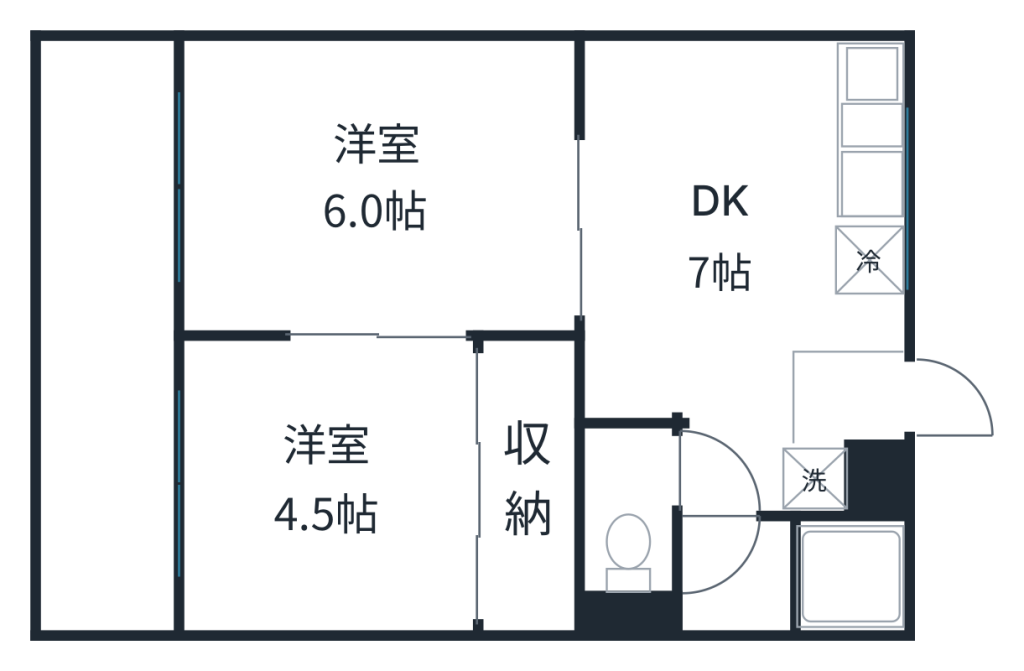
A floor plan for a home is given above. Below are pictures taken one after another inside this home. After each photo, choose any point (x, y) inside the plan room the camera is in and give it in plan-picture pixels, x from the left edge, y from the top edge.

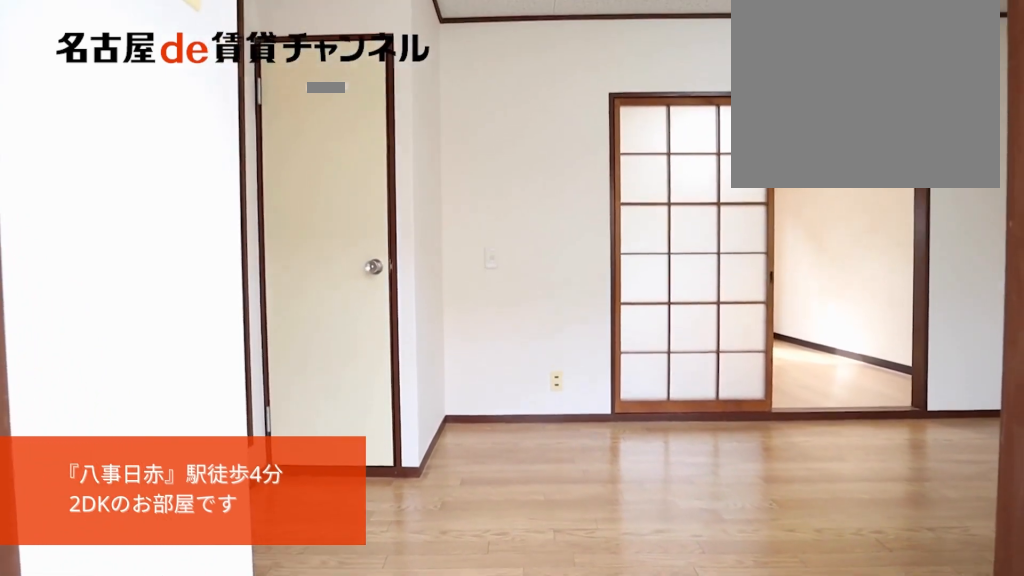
(852, 403)
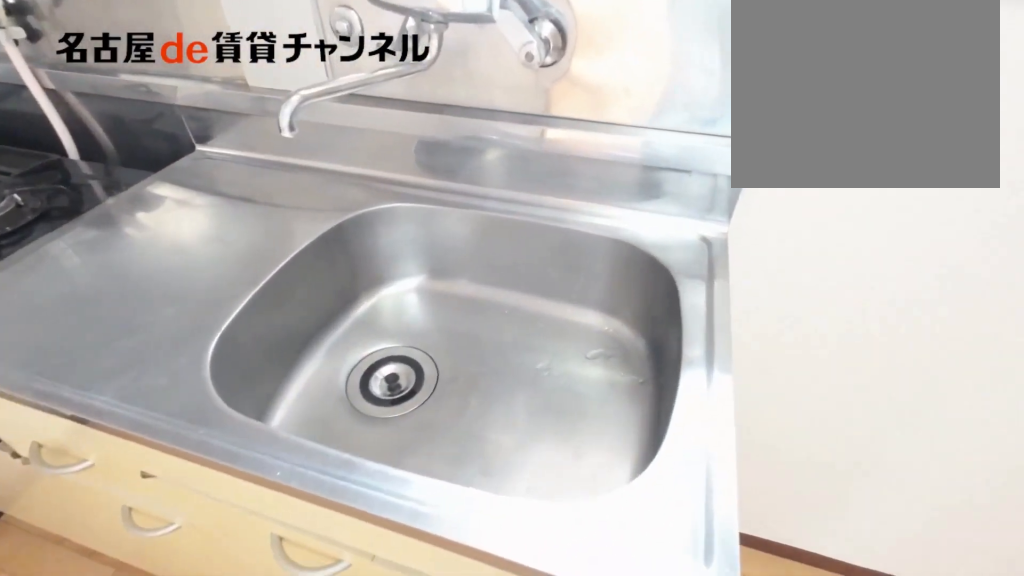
(867, 172)
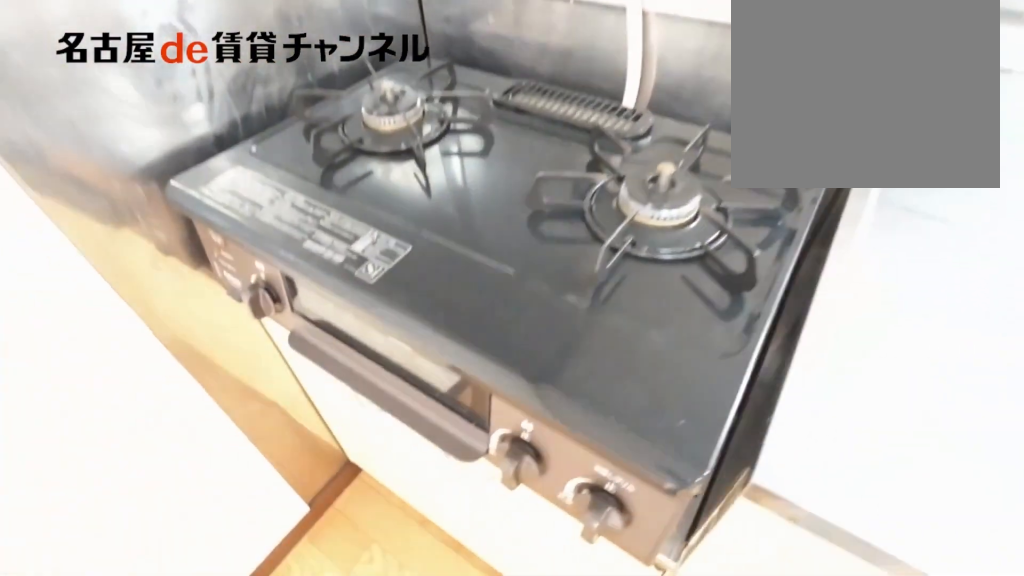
(867, 172)
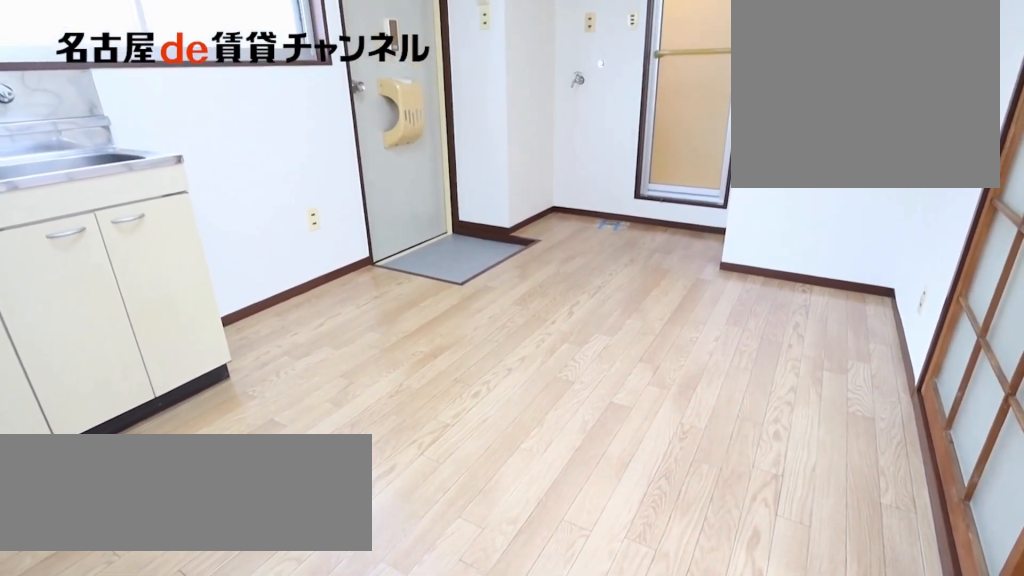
(758, 268)
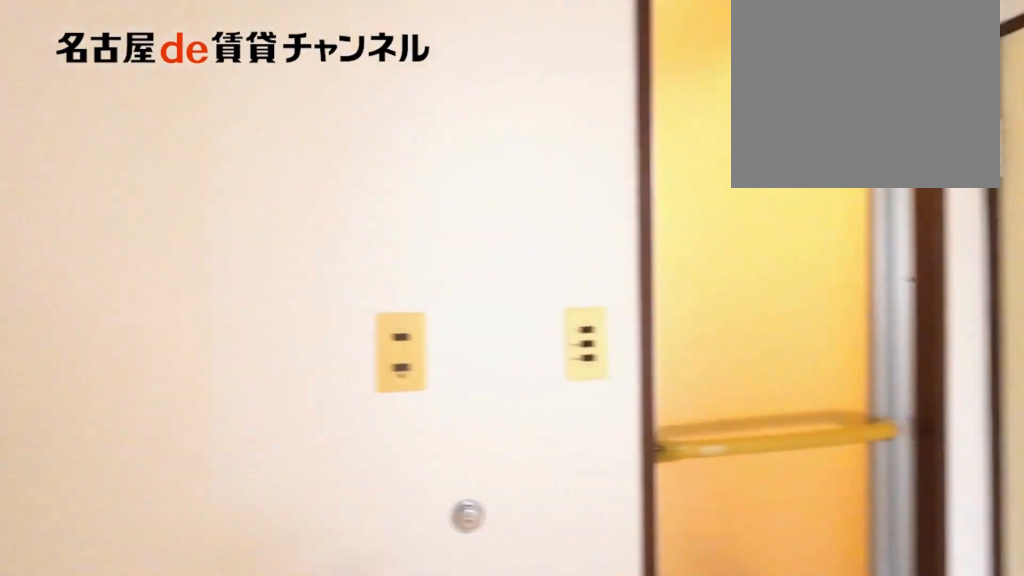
(758, 268)
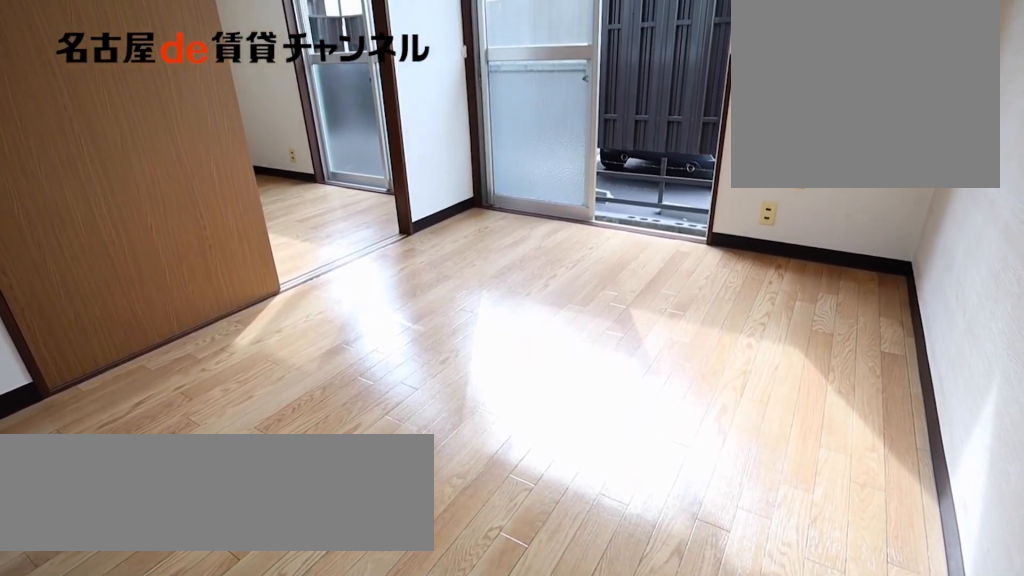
(379, 187)
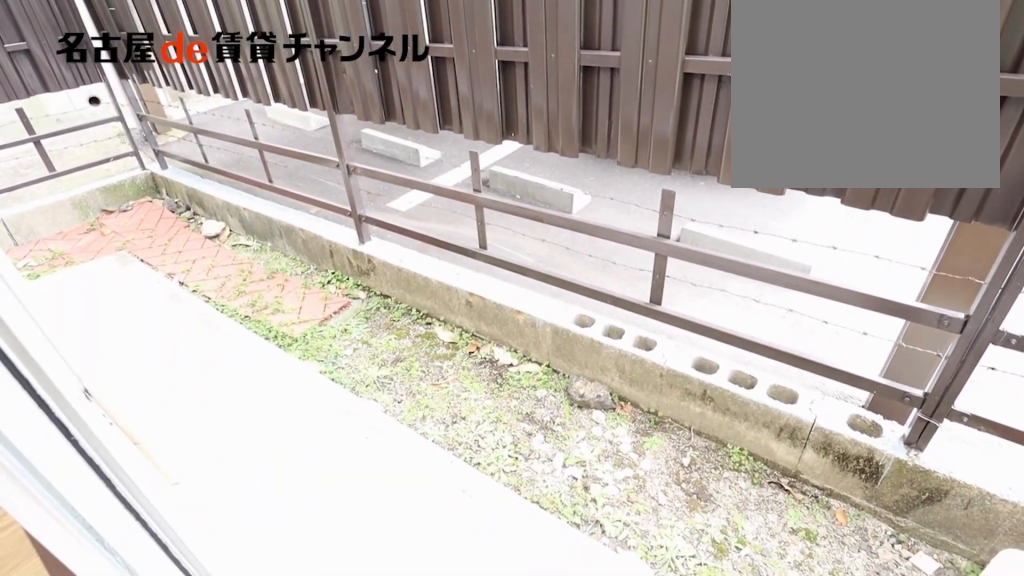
(119, 338)
